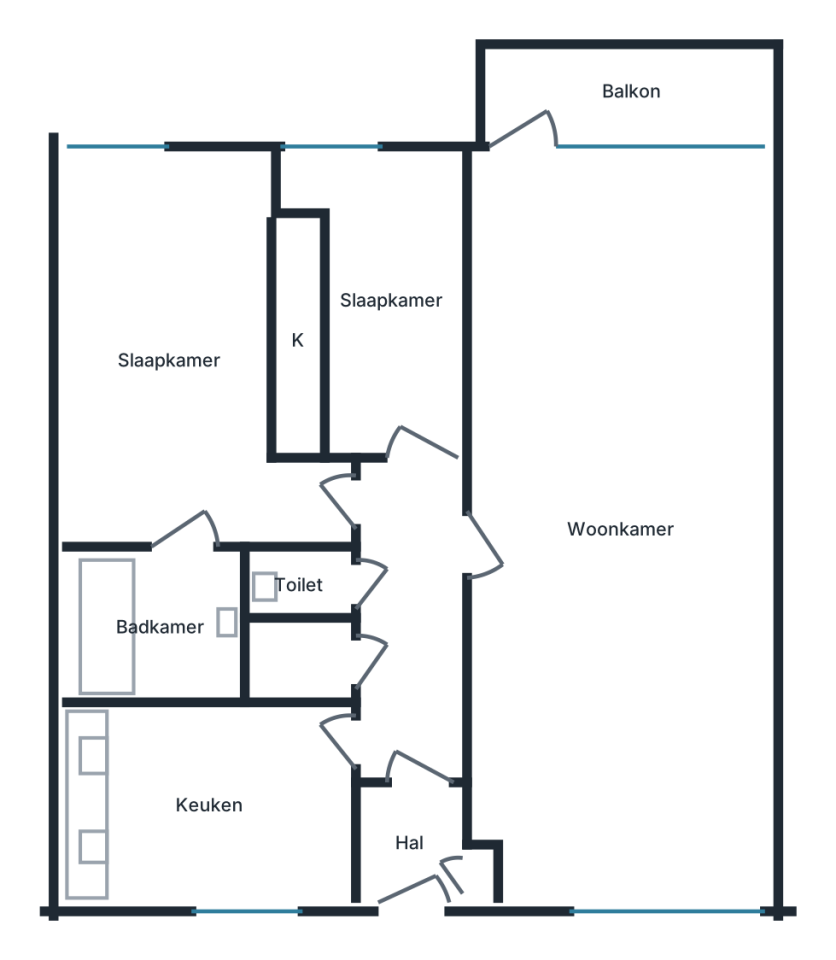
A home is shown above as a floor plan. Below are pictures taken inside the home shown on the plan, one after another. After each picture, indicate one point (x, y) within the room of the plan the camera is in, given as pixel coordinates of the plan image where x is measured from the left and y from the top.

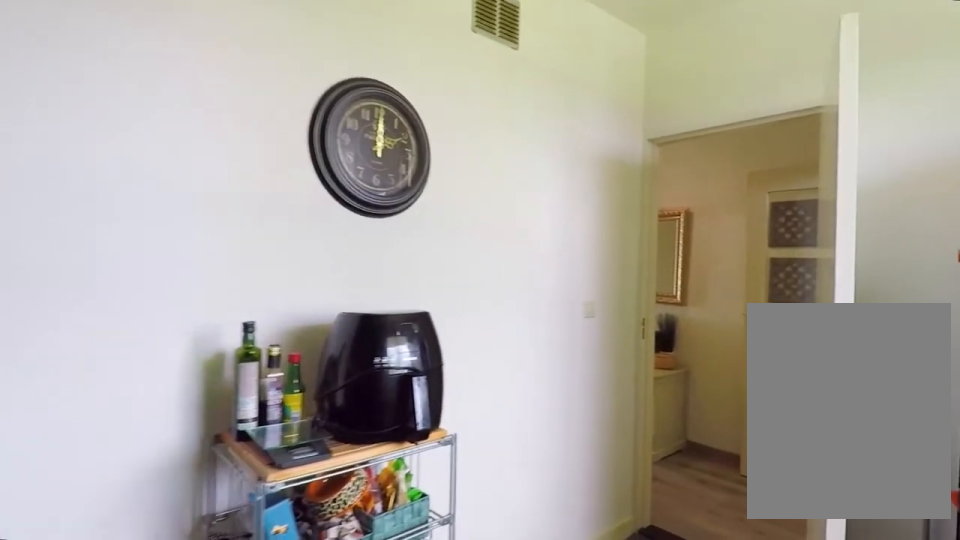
(210, 804)
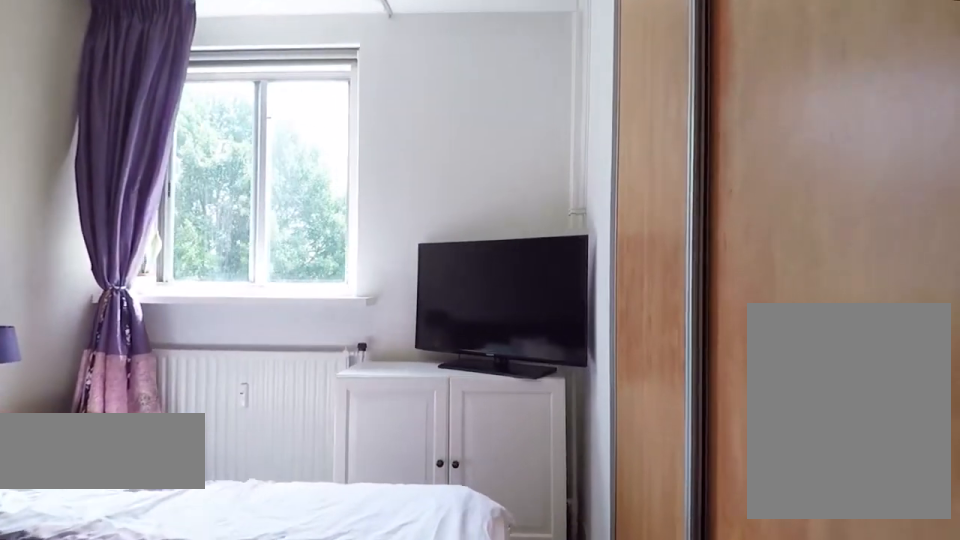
(178, 363)
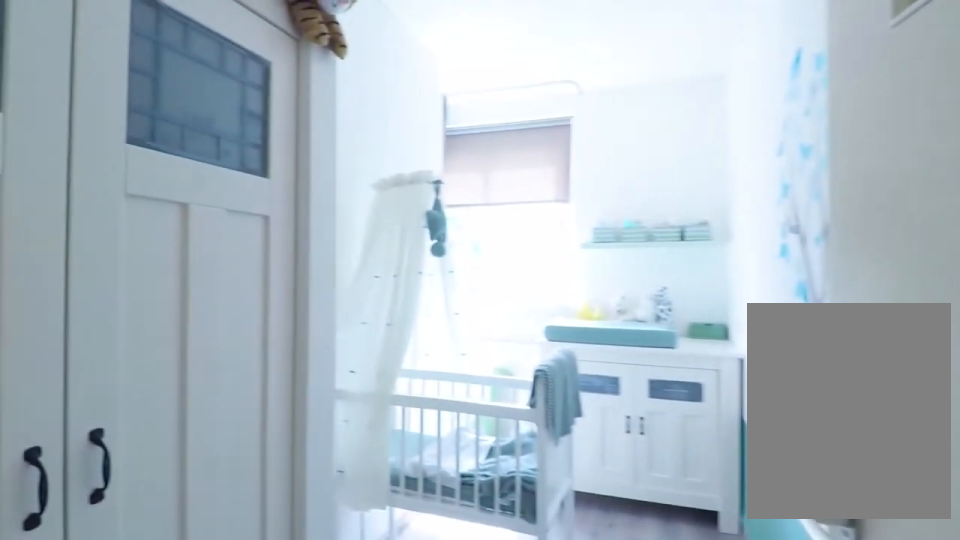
(390, 299)
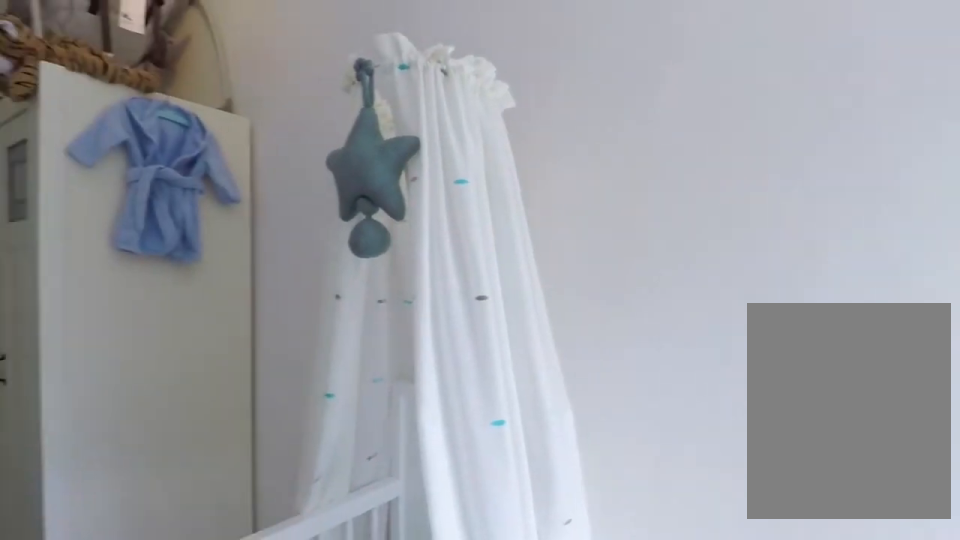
(390, 299)
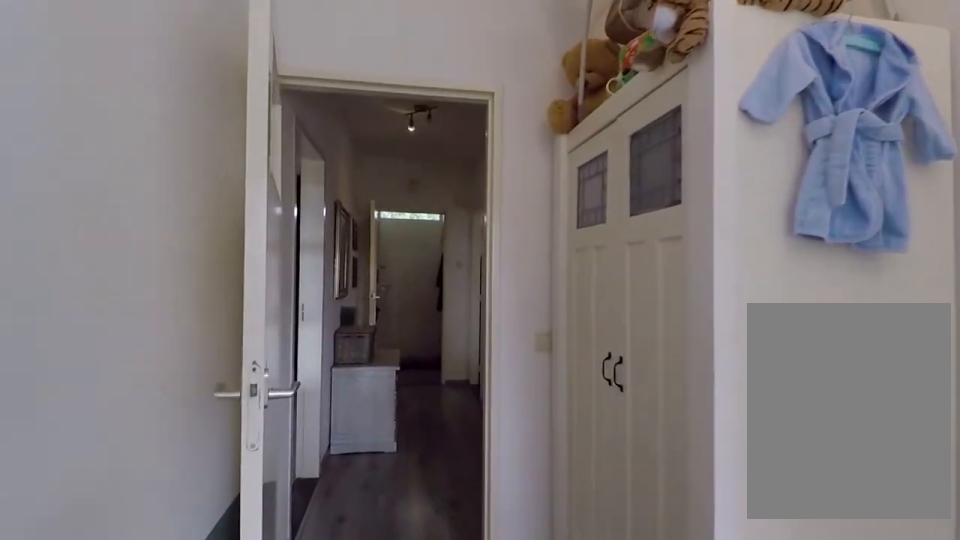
(390, 299)
